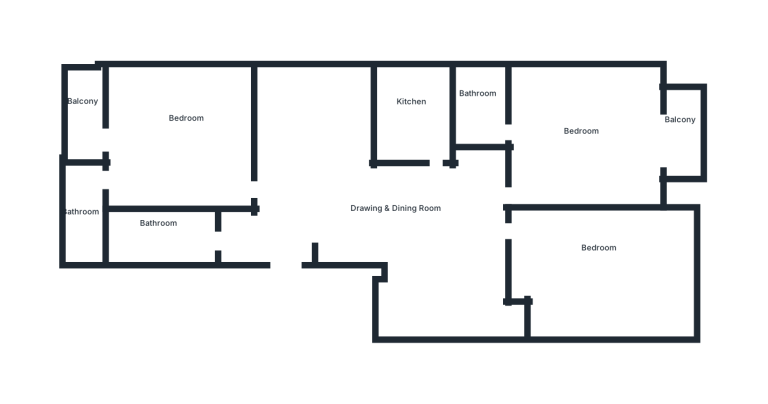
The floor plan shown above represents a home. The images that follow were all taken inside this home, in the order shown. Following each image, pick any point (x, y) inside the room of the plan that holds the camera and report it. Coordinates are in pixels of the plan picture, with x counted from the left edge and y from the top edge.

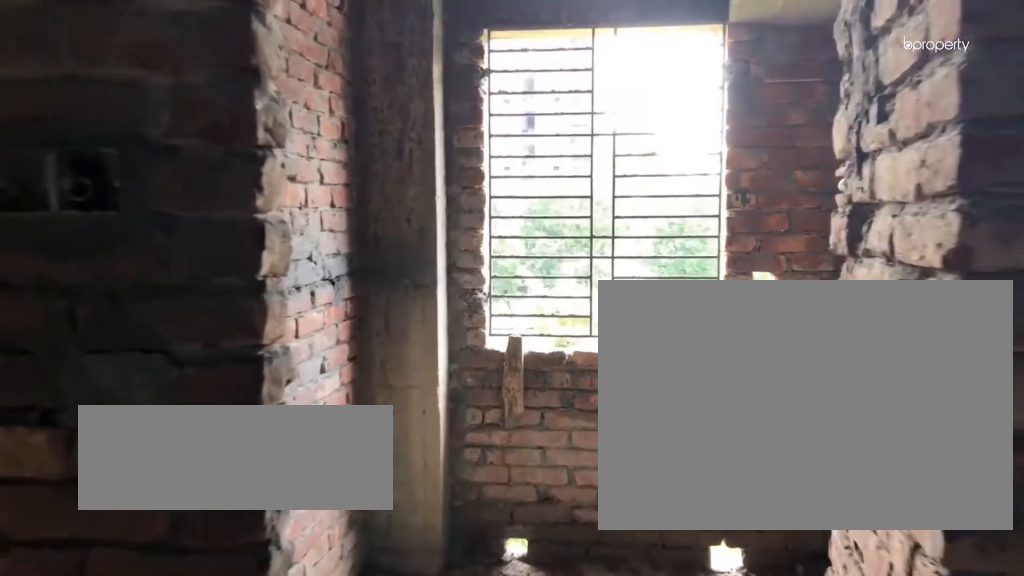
(417, 109)
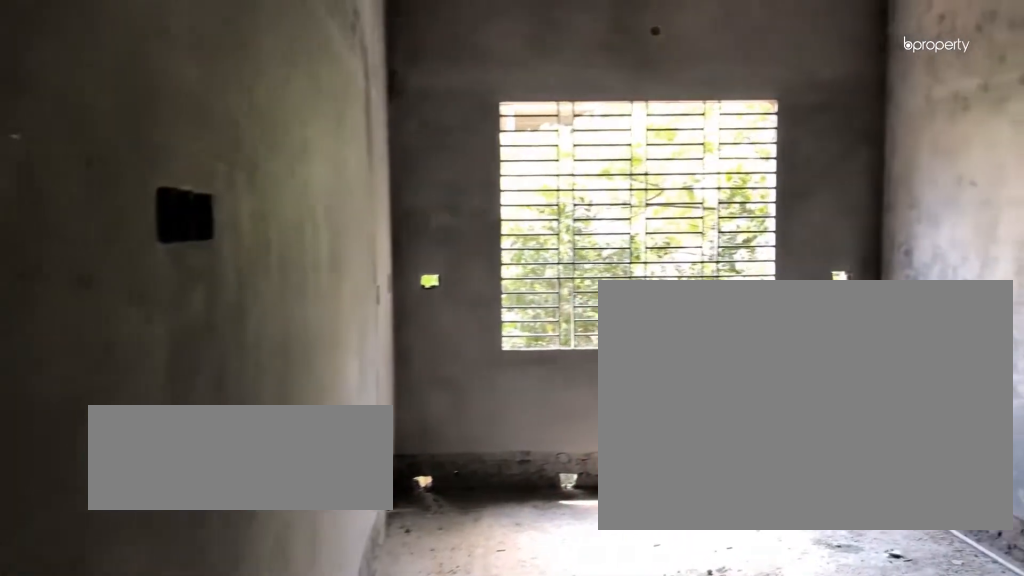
(592, 249)
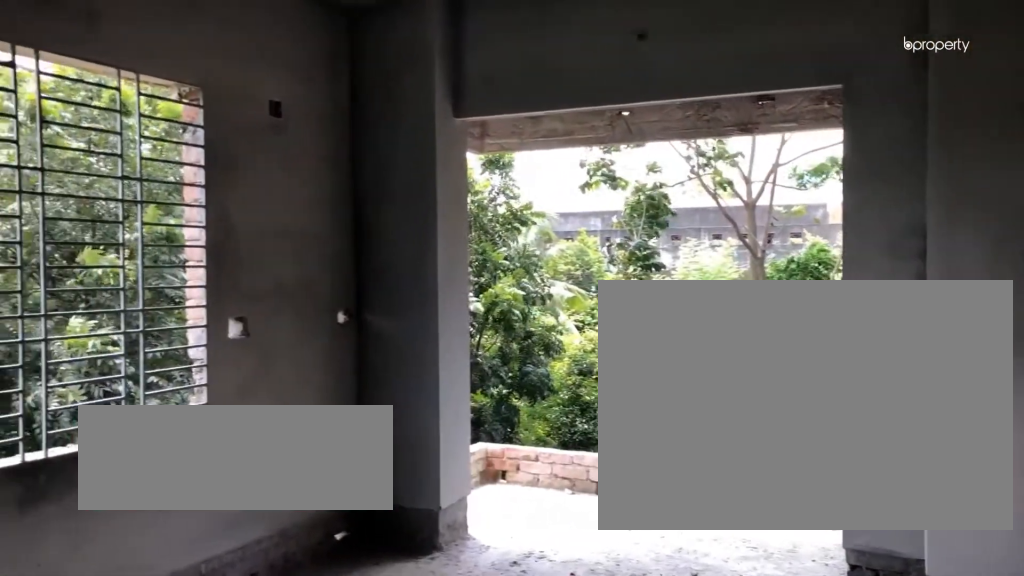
(579, 133)
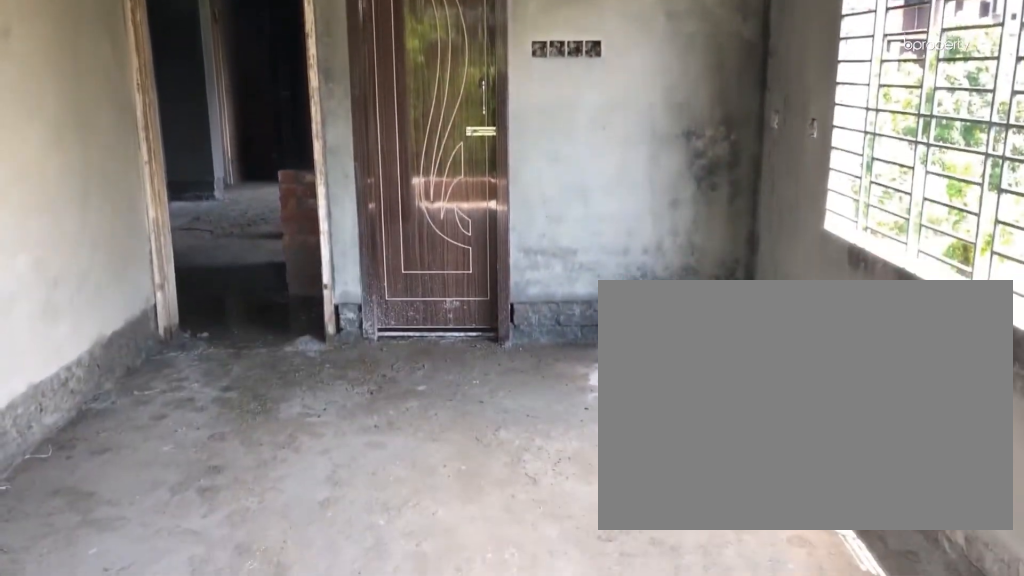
(579, 133)
